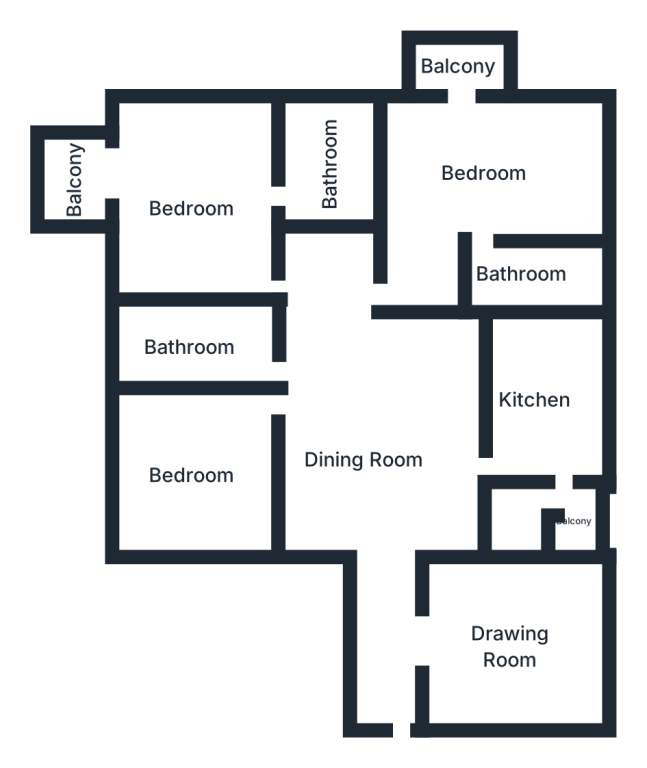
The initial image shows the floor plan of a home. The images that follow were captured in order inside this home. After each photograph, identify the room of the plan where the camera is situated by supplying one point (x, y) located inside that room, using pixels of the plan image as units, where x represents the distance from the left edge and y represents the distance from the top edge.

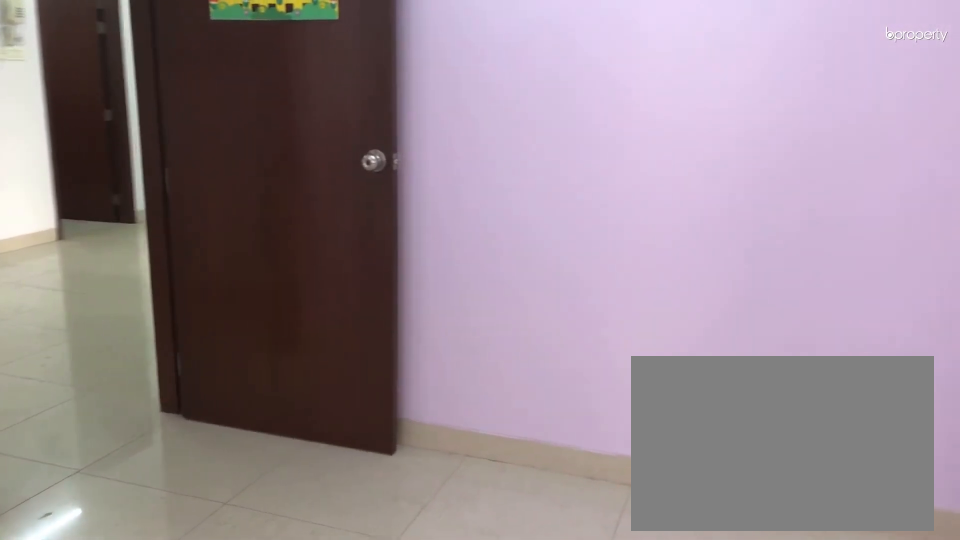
(190, 211)
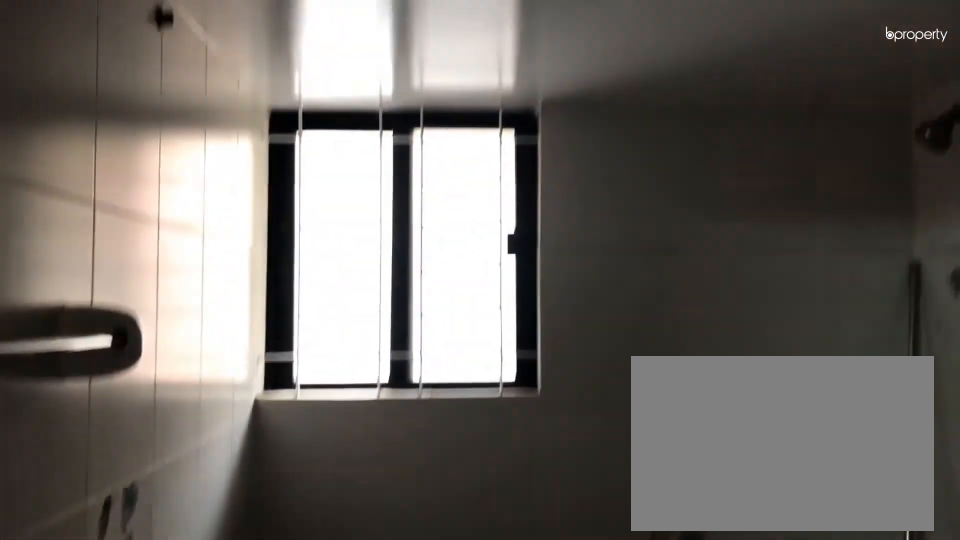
(325, 164)
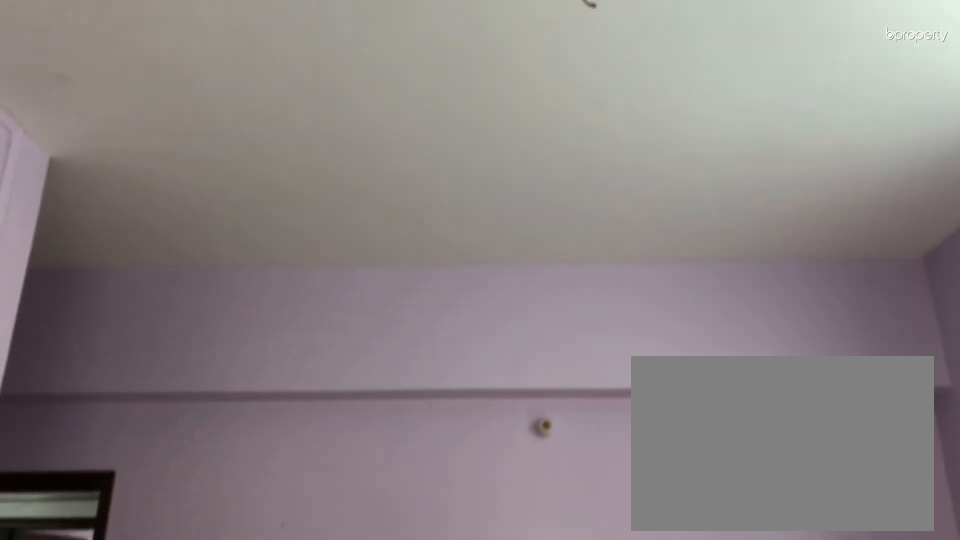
(489, 173)
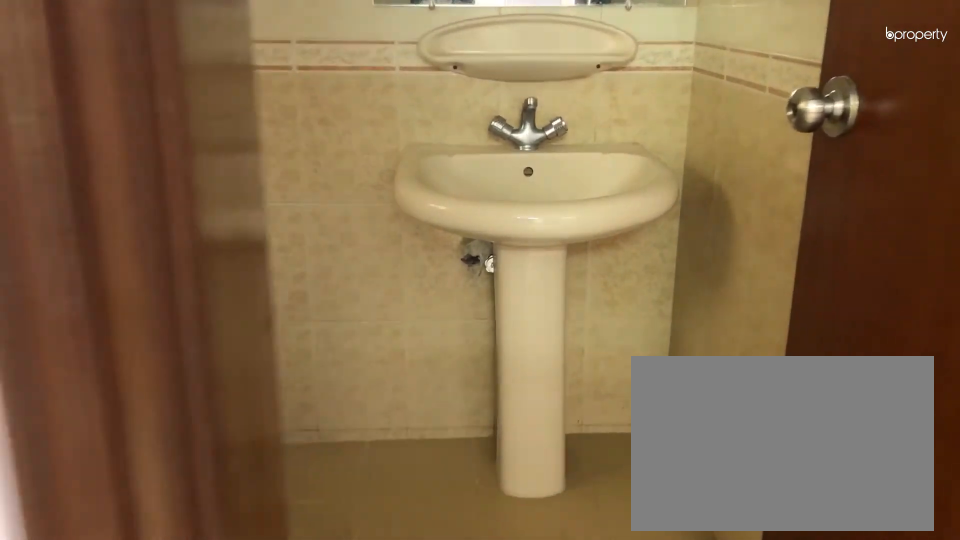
(534, 270)
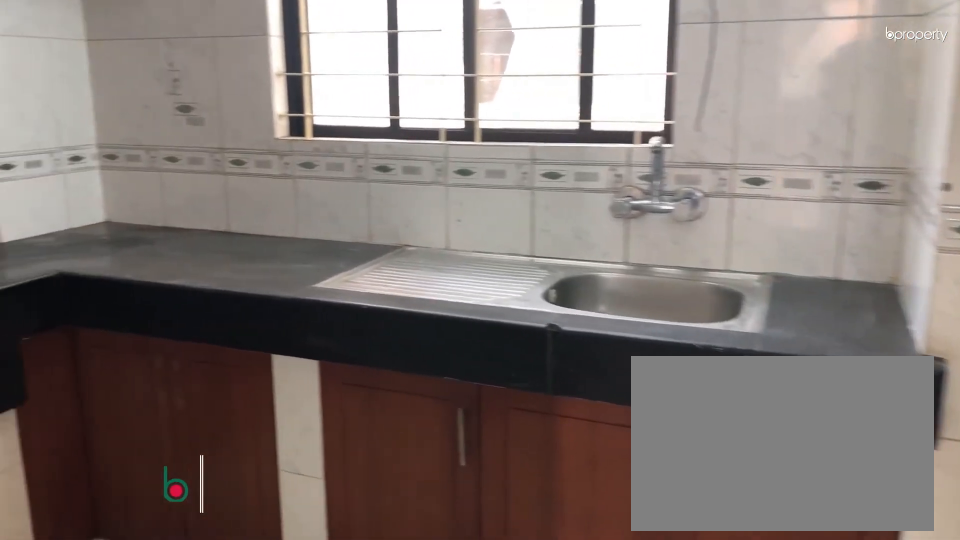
(534, 405)
